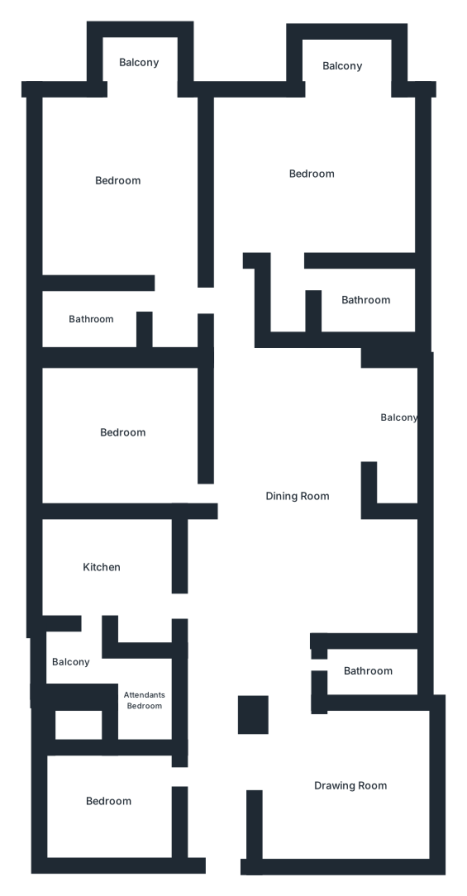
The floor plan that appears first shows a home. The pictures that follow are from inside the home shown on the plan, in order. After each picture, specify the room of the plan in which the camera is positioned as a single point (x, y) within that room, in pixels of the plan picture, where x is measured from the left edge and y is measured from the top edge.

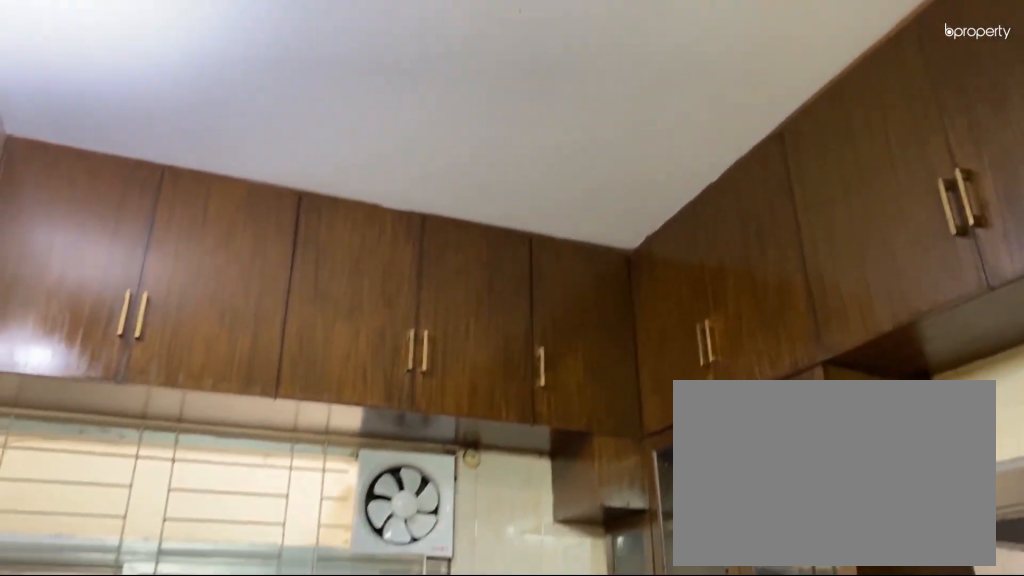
(104, 566)
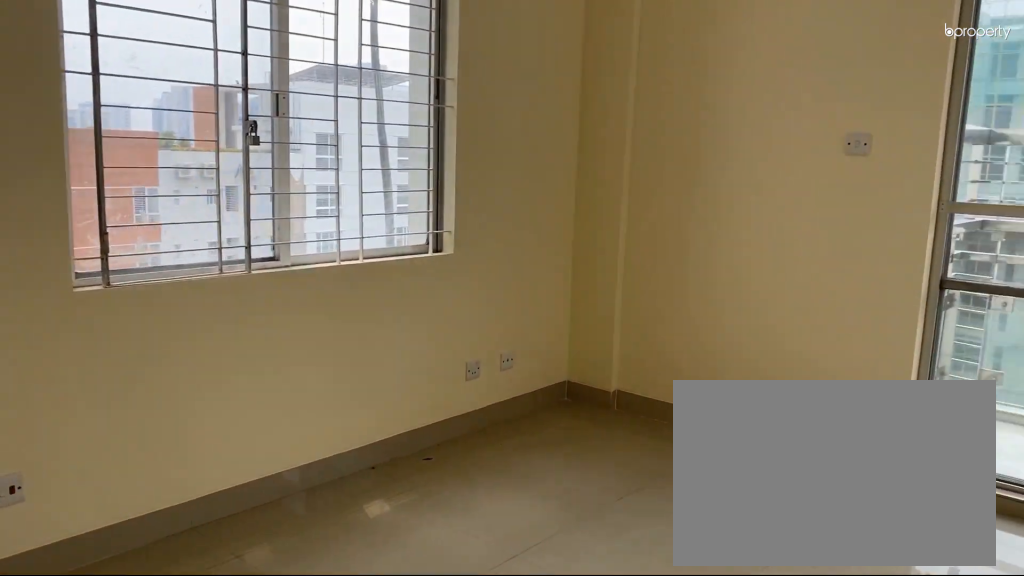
(117, 186)
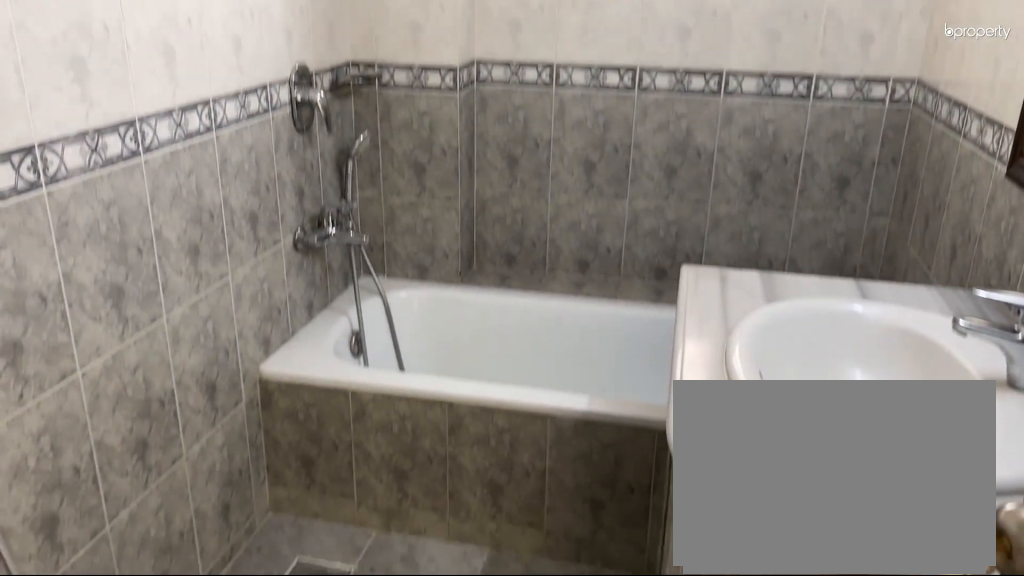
(98, 316)
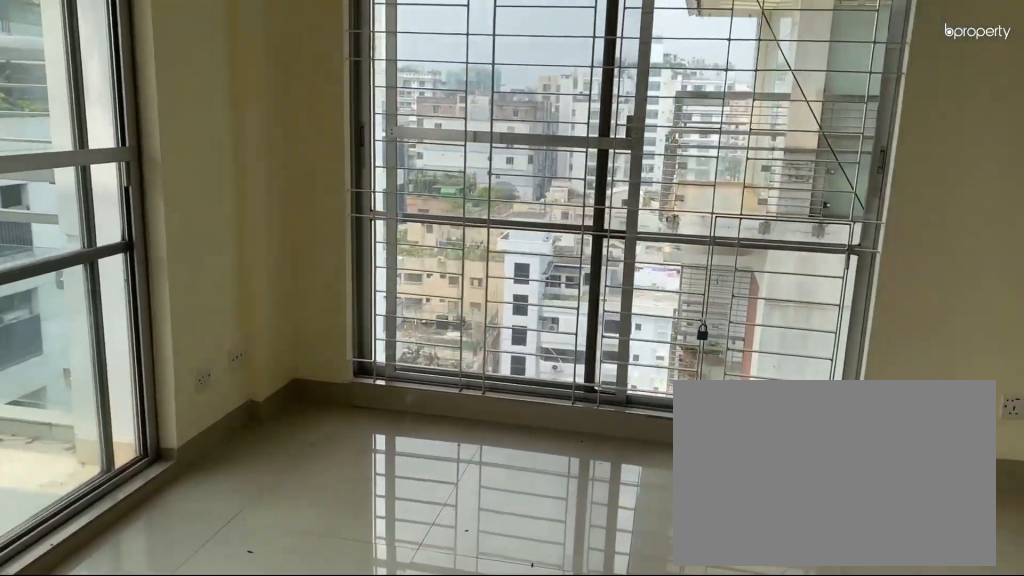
(311, 173)
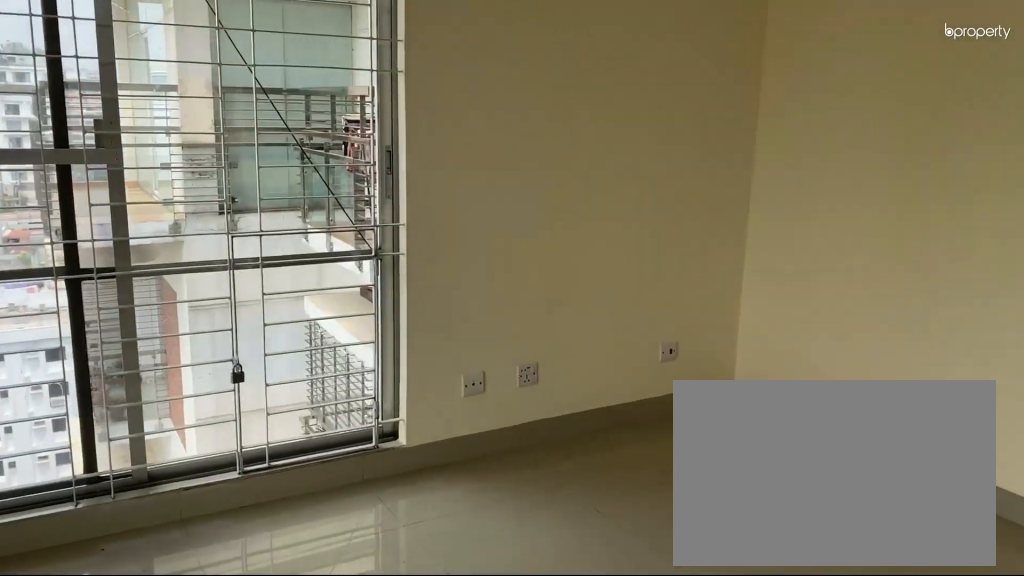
(311, 173)
